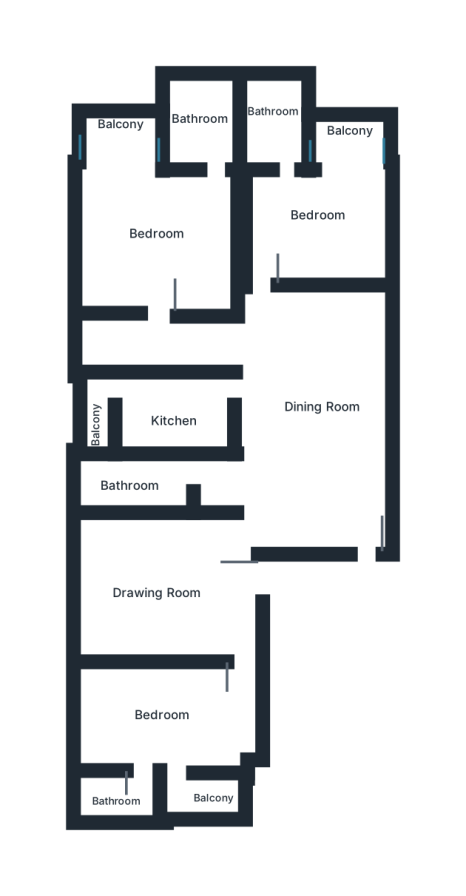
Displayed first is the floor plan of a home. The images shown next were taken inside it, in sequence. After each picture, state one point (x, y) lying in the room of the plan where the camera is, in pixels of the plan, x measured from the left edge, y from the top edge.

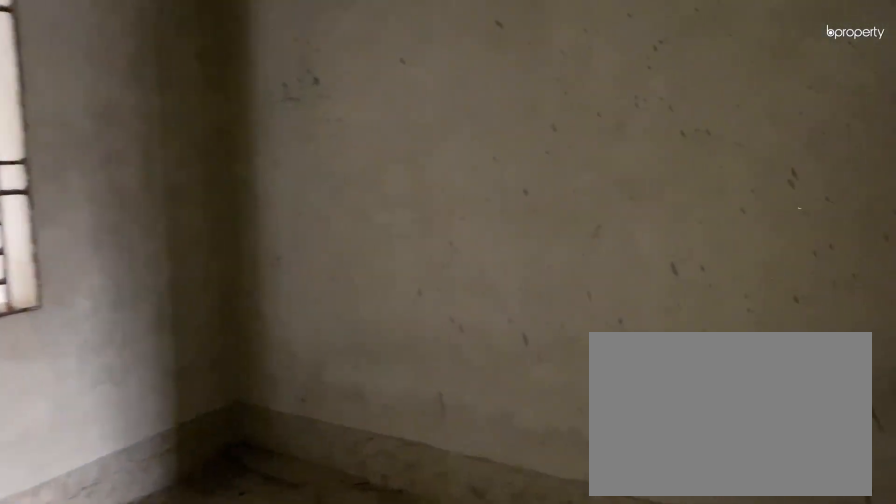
(151, 587)
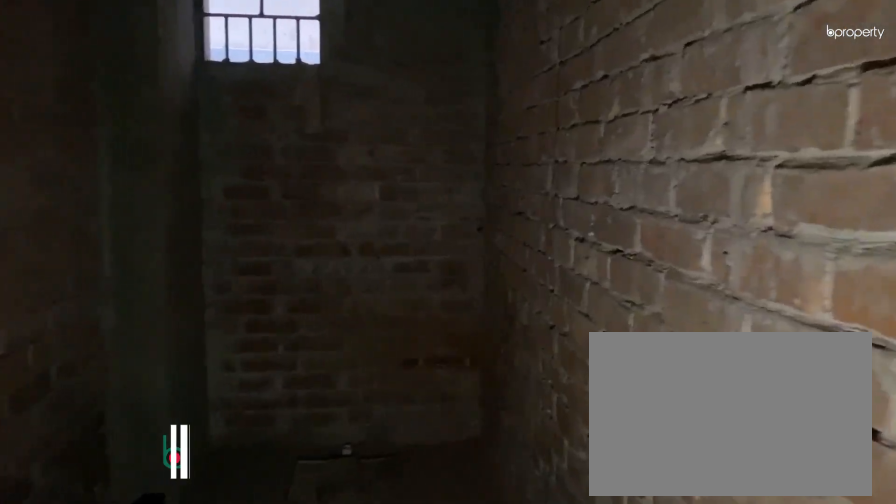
(133, 482)
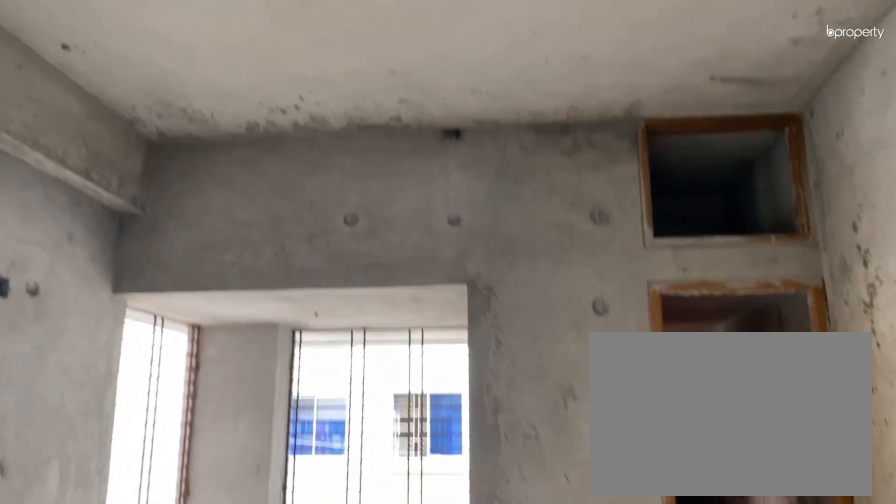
(151, 241)
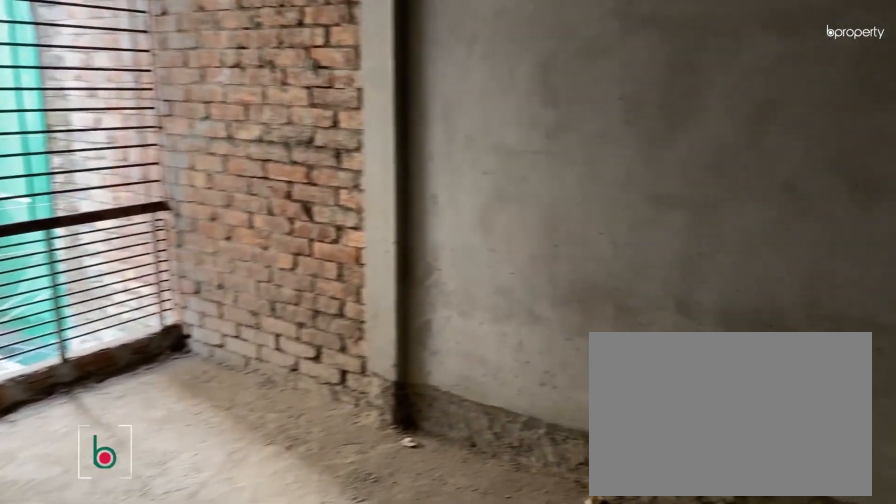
(326, 218)
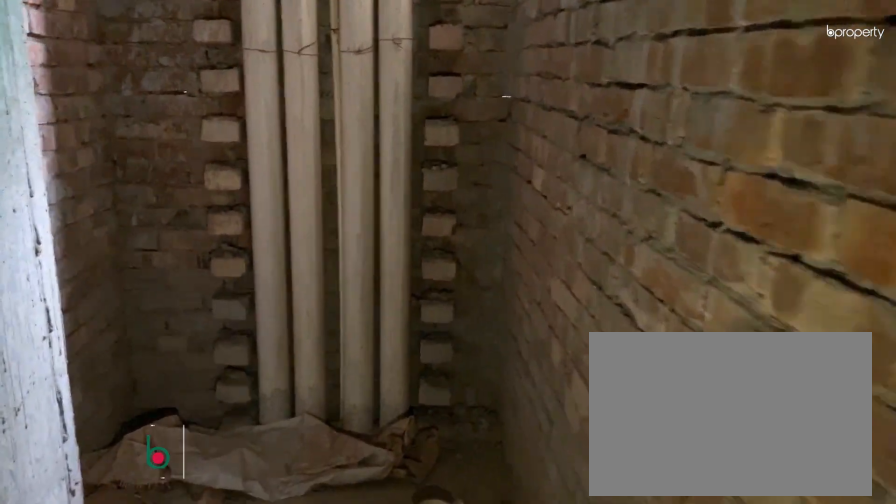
(273, 121)
